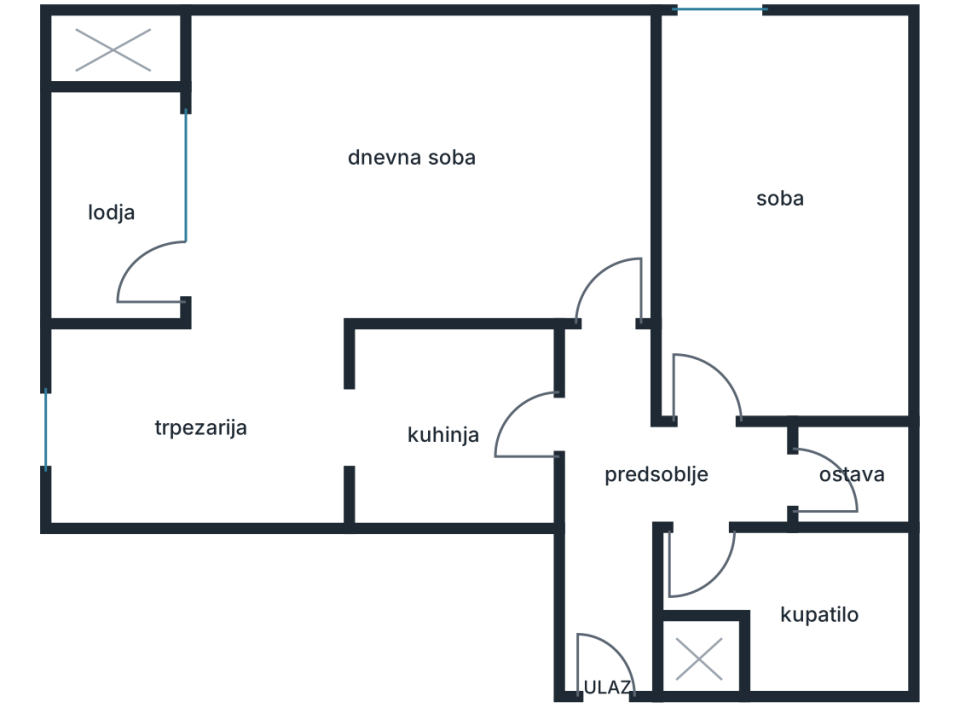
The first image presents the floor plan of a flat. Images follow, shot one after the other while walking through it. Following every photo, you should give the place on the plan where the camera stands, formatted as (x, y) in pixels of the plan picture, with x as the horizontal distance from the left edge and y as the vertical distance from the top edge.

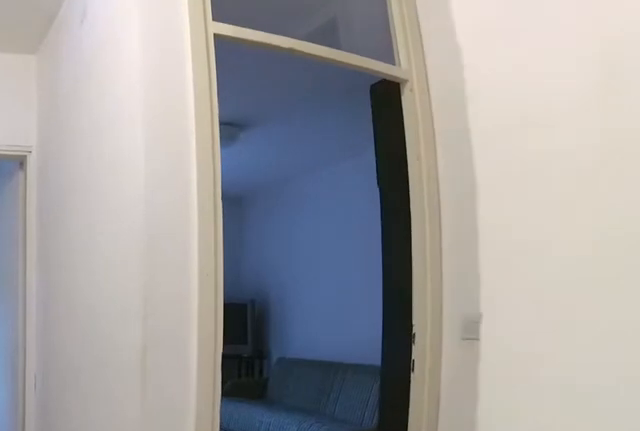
(618, 573)
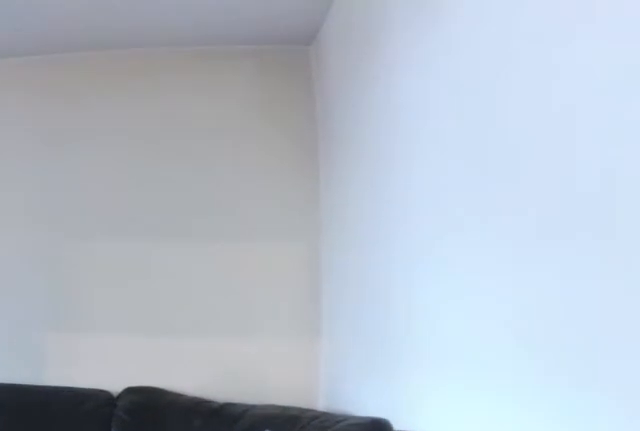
(617, 310)
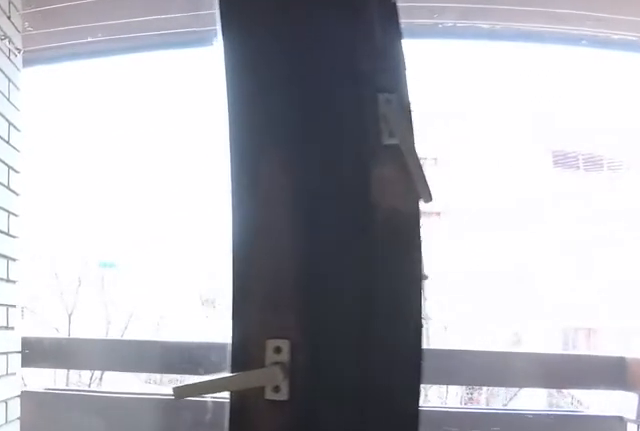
(250, 228)
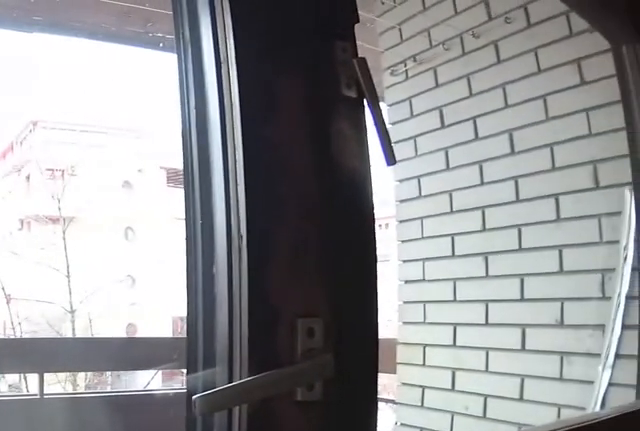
(227, 220)
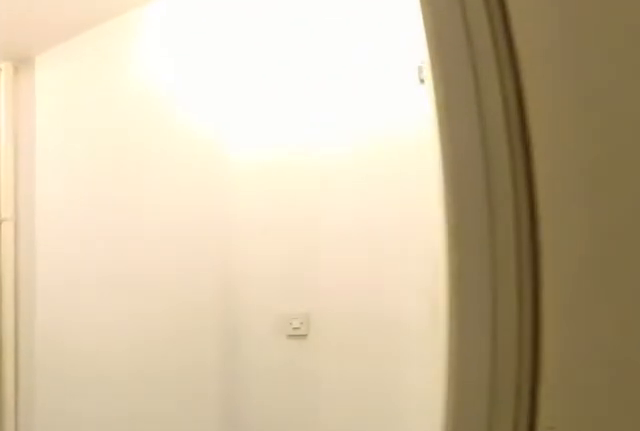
(727, 384)
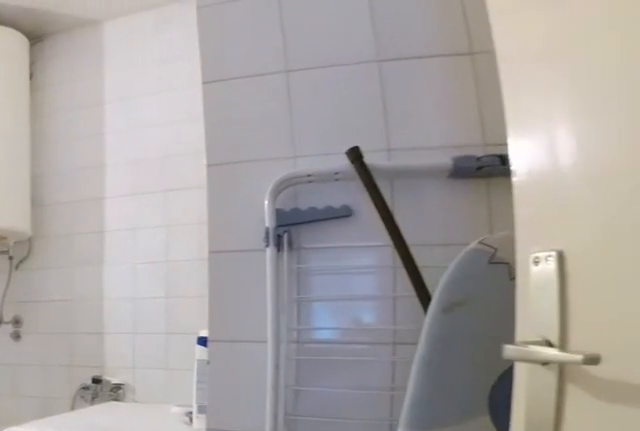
(714, 499)
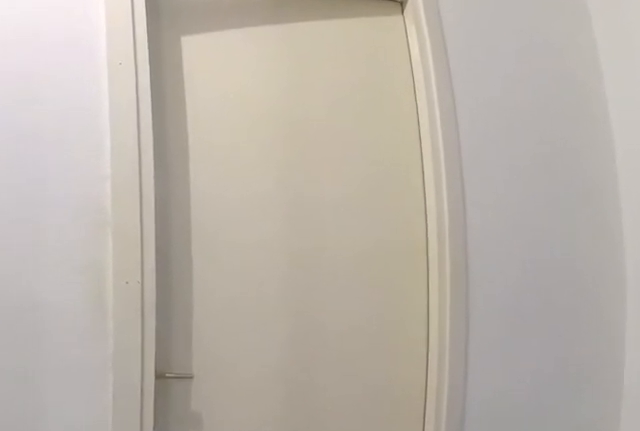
(667, 488)
